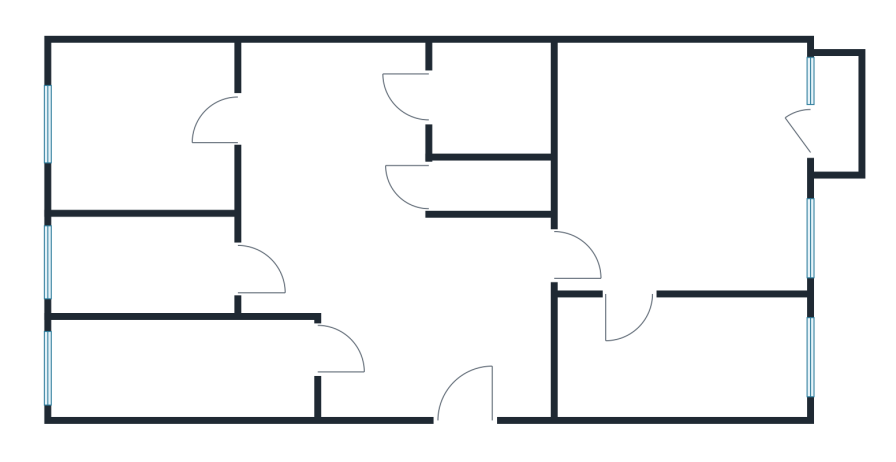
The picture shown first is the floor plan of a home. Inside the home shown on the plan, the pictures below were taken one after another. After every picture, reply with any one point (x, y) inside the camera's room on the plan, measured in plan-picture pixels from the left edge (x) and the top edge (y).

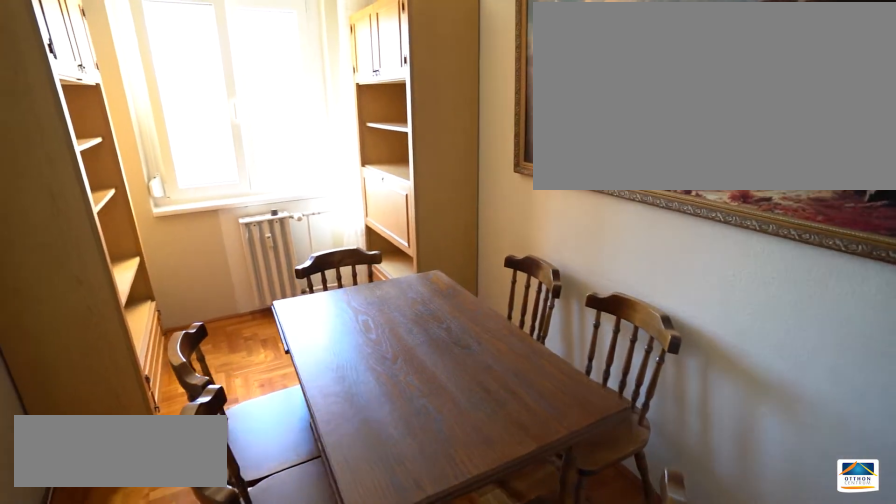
(672, 370)
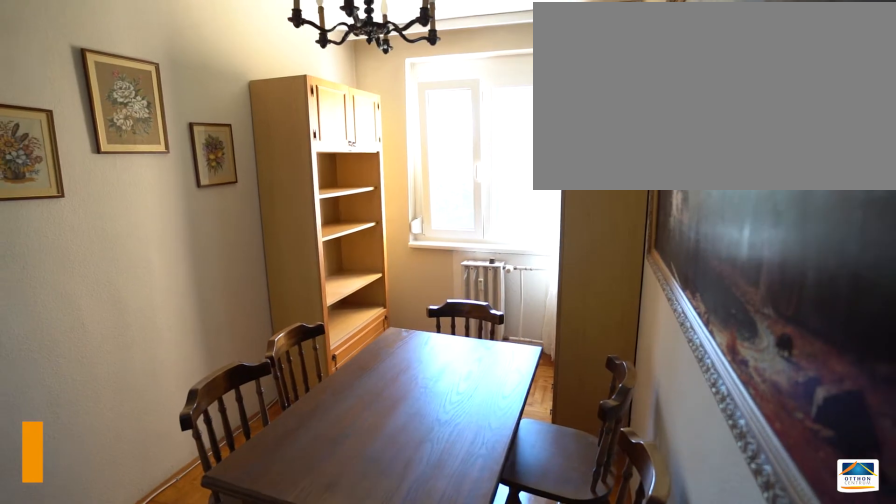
(672, 370)
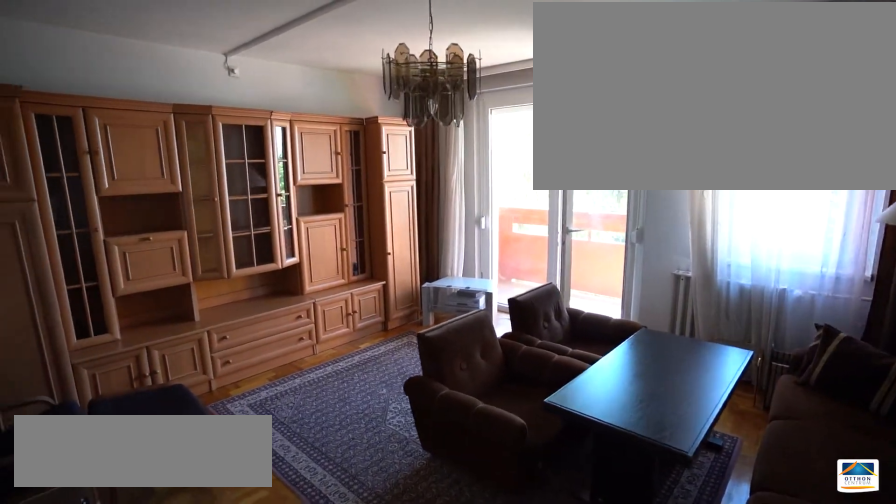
(683, 180)
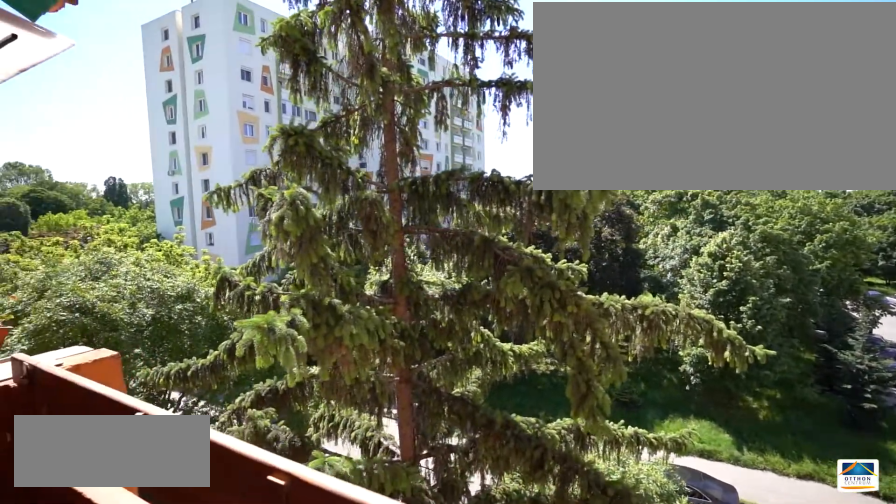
(835, 108)
